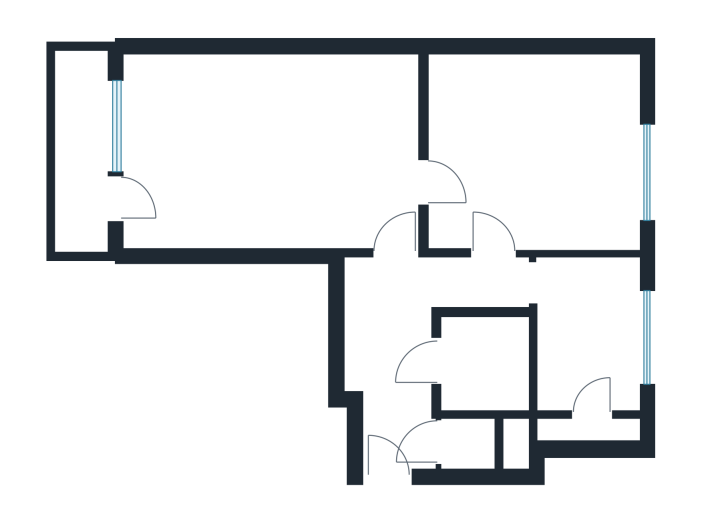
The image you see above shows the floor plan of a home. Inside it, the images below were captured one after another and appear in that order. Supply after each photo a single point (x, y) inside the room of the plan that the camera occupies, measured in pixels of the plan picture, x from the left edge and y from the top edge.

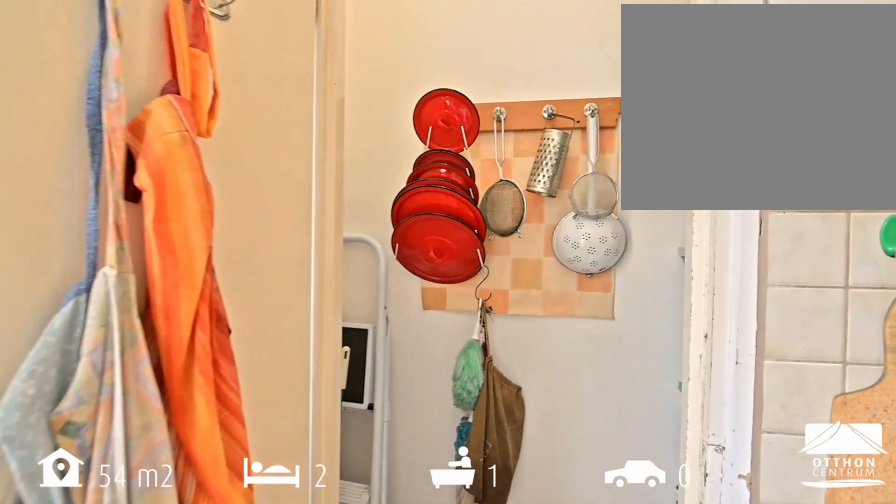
(587, 344)
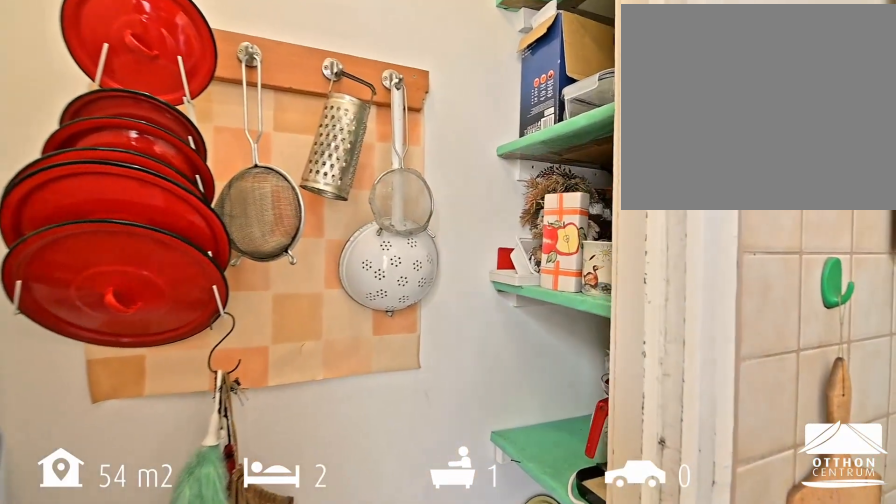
(587, 344)
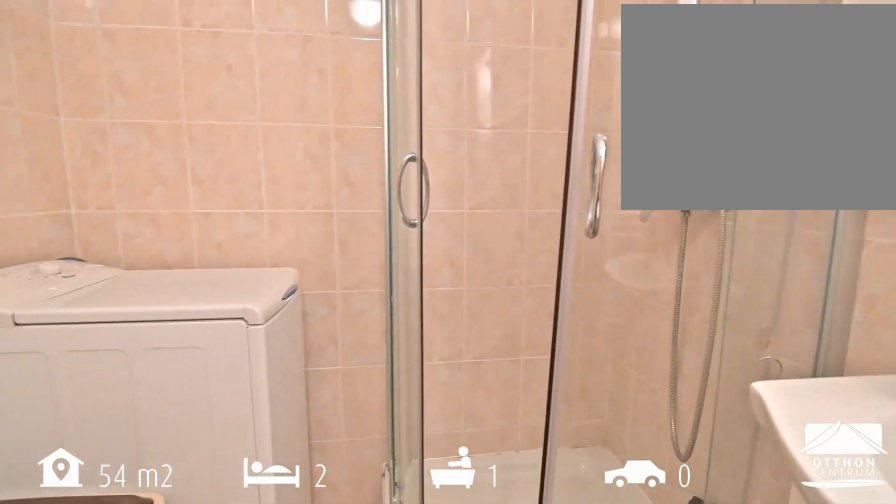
(487, 363)
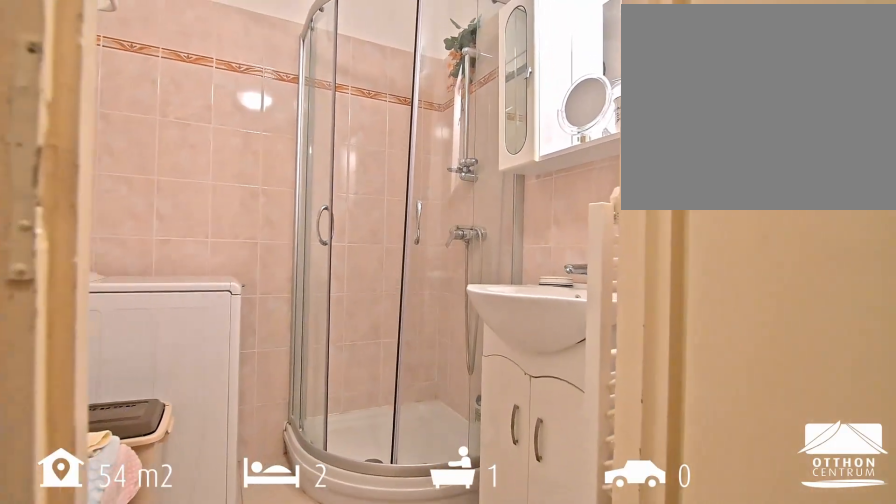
(486, 363)
